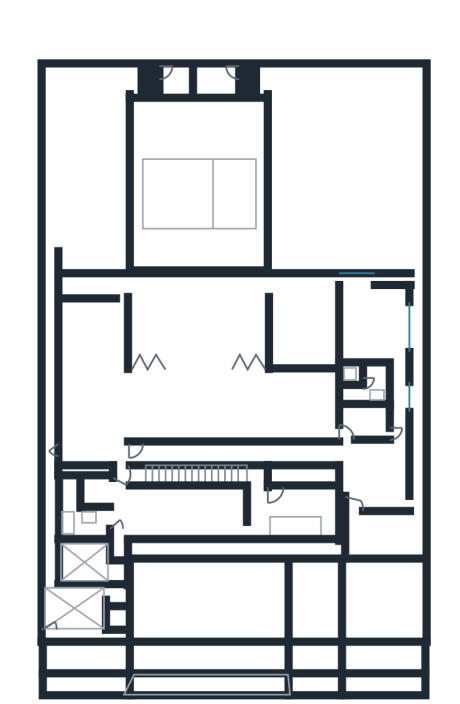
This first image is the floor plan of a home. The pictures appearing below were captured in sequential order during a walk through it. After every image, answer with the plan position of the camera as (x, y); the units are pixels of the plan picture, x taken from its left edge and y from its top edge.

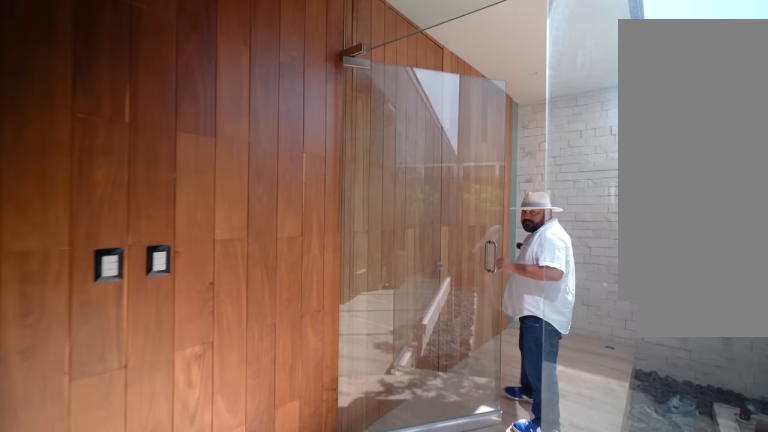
(234, 465)
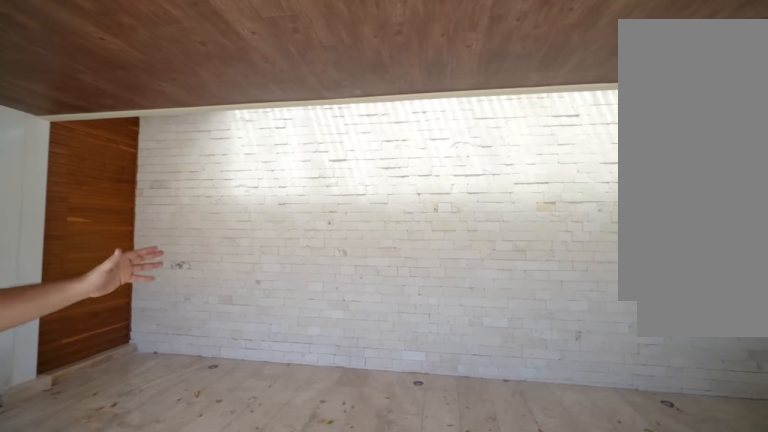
(183, 599)
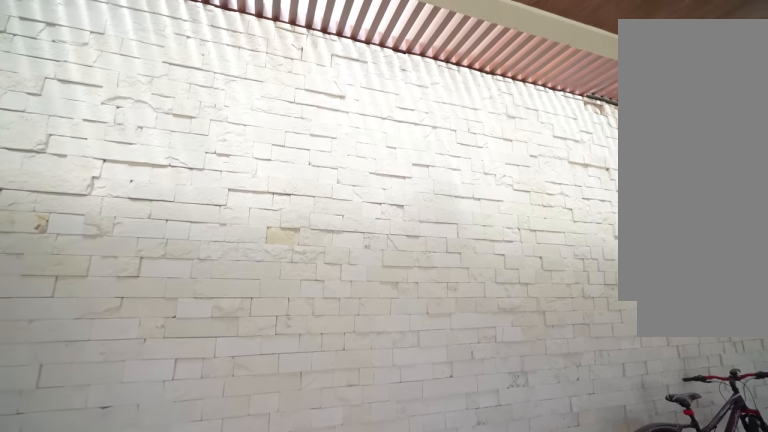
(183, 599)
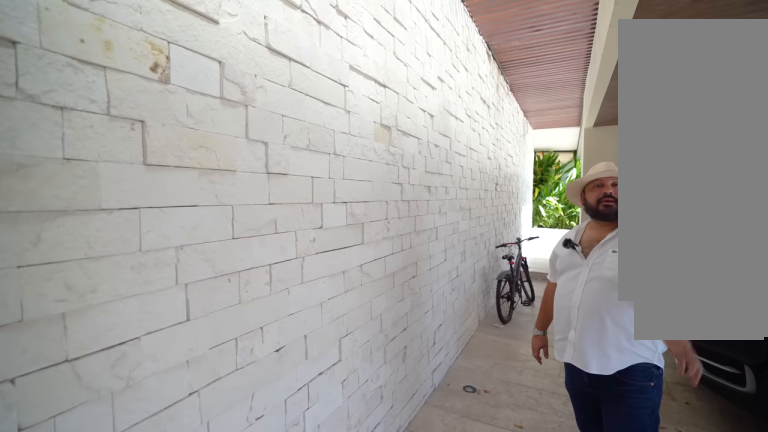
(171, 559)
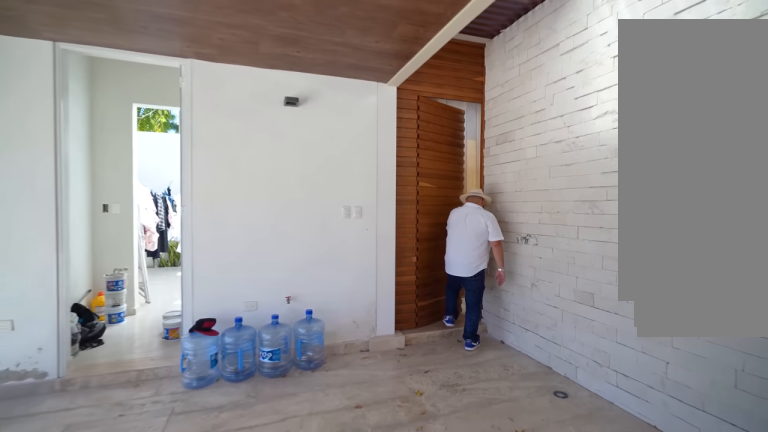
(187, 595)
